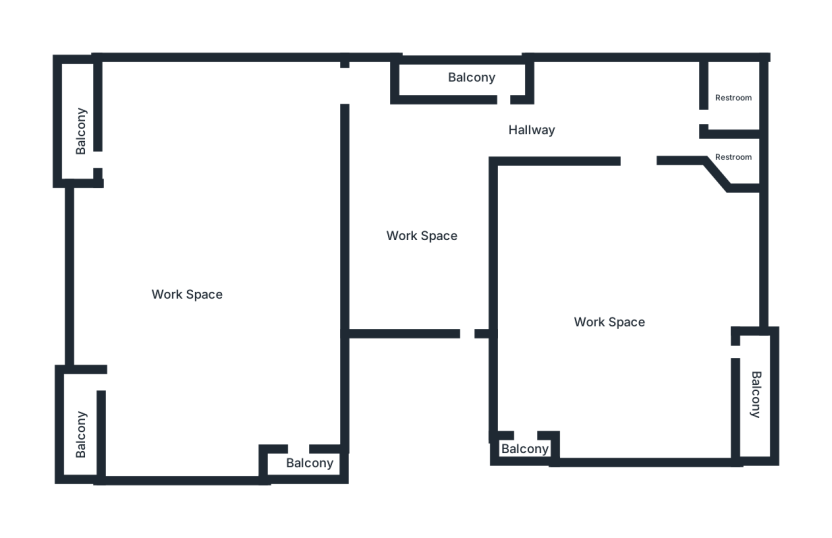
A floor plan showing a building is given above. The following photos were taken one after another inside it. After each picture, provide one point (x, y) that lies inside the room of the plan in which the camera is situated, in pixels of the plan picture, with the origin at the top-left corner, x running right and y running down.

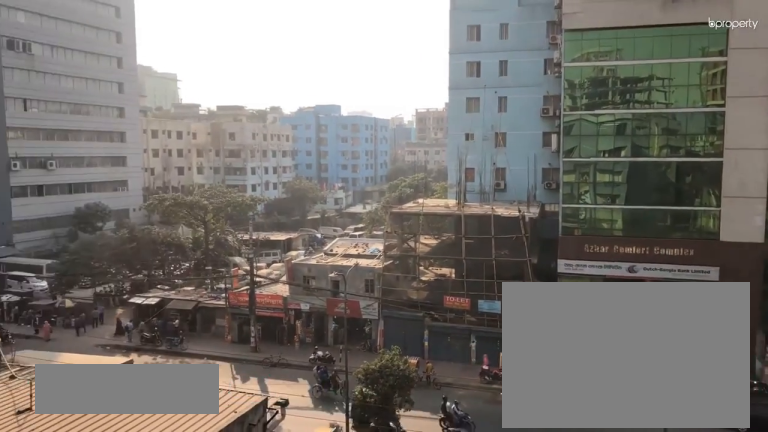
(84, 418)
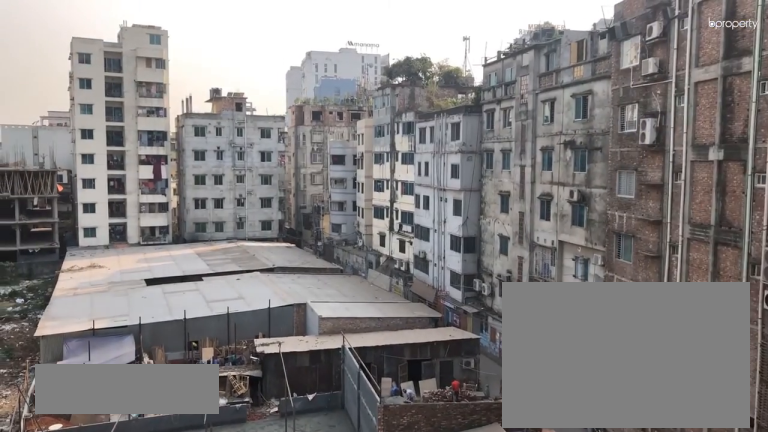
(757, 397)
